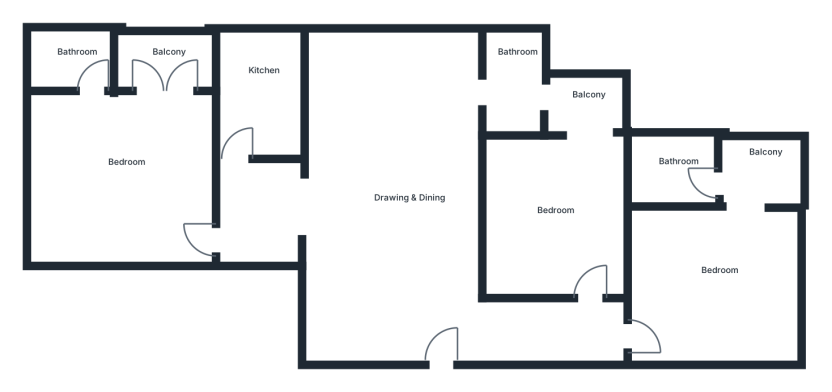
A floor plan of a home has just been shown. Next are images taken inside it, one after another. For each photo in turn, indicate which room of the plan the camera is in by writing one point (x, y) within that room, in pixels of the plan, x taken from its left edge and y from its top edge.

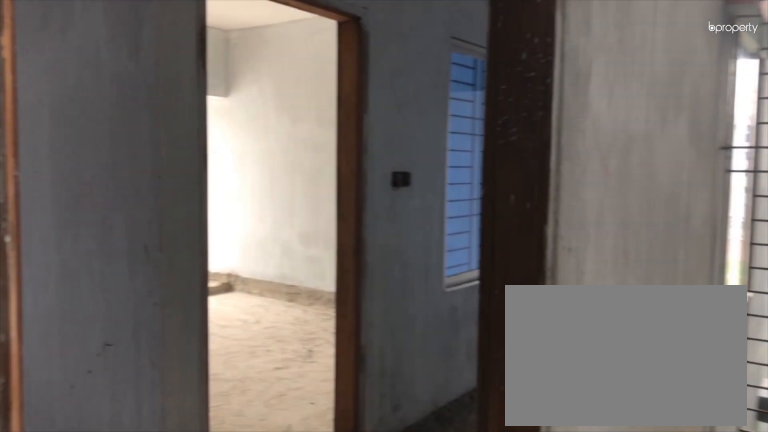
(421, 314)
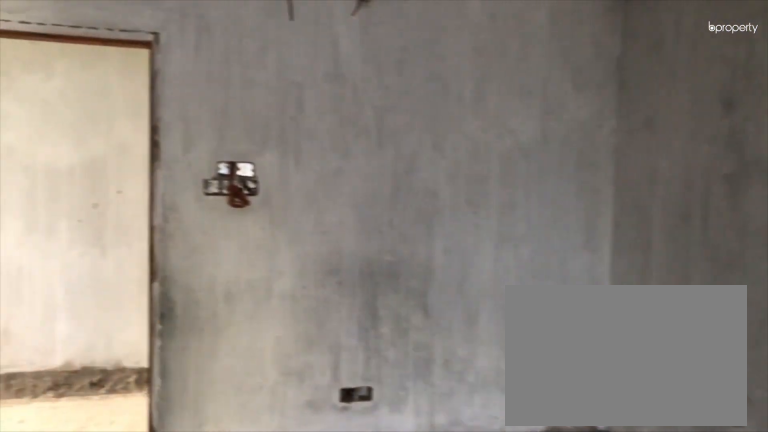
(393, 202)
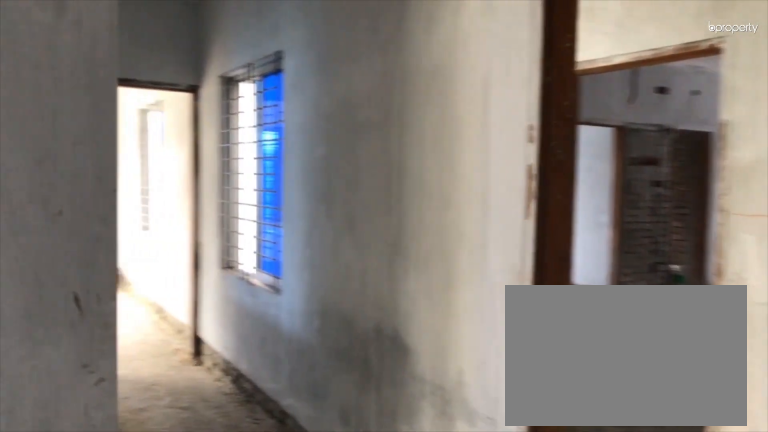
(393, 202)
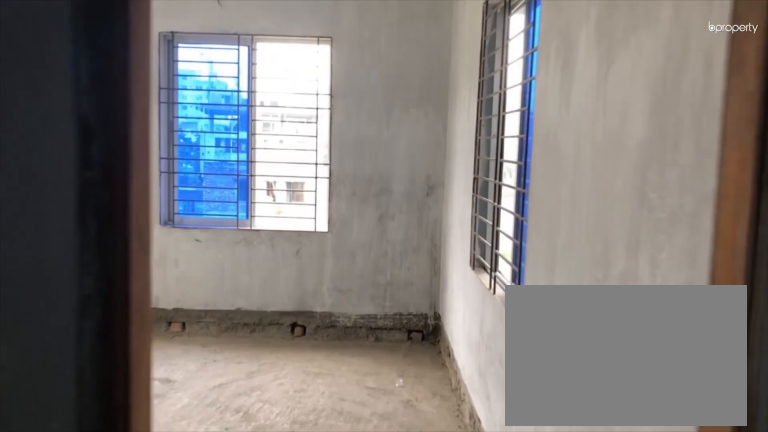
(666, 307)
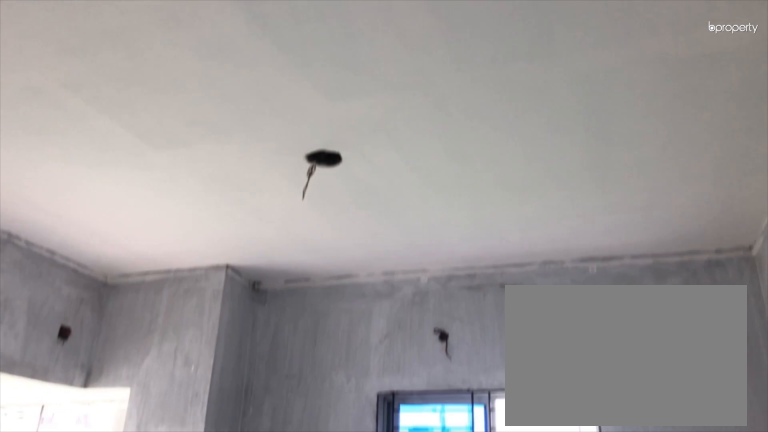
(727, 272)
